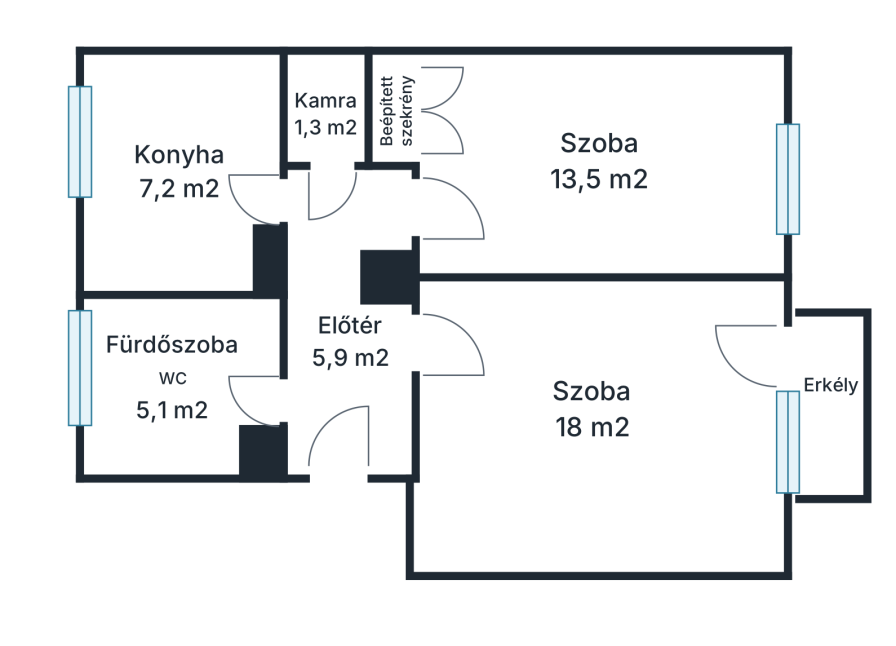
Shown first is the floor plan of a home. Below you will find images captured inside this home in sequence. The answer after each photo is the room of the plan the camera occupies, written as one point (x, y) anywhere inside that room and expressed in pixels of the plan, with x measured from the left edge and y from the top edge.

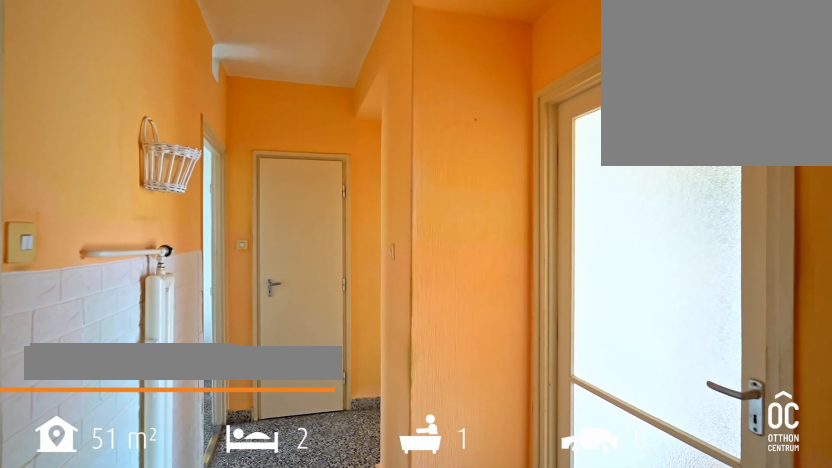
(347, 341)
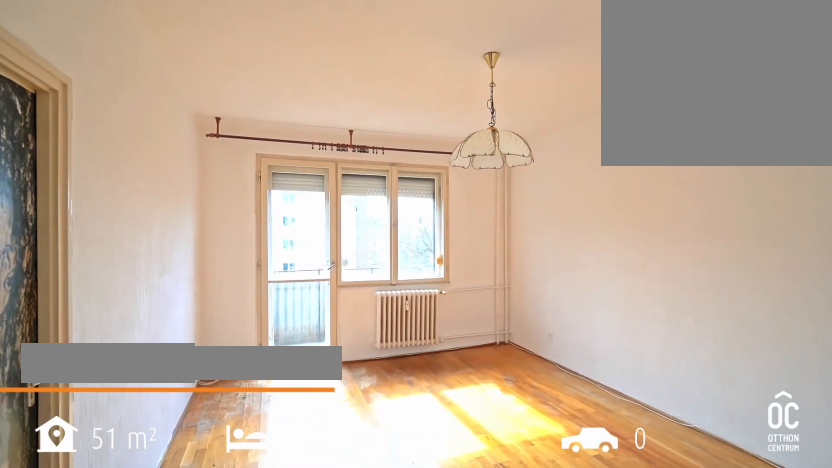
(594, 415)
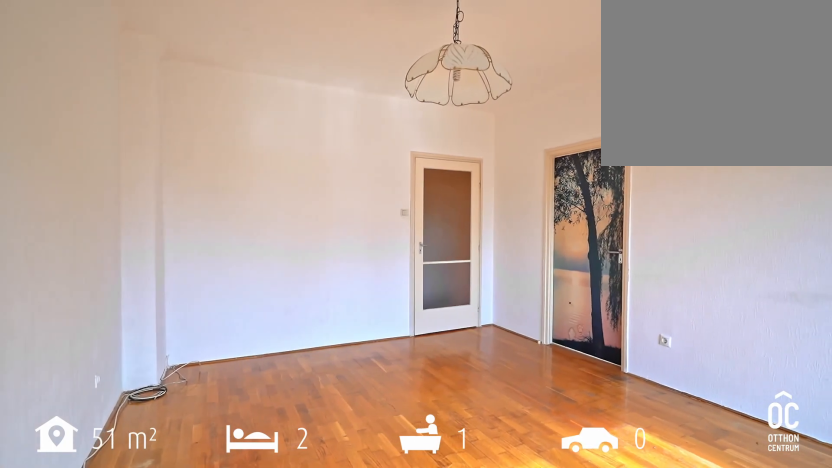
(594, 415)
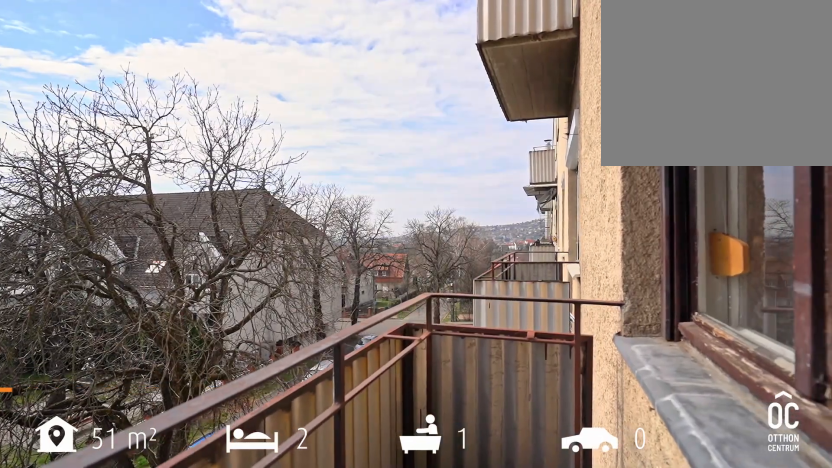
(828, 400)
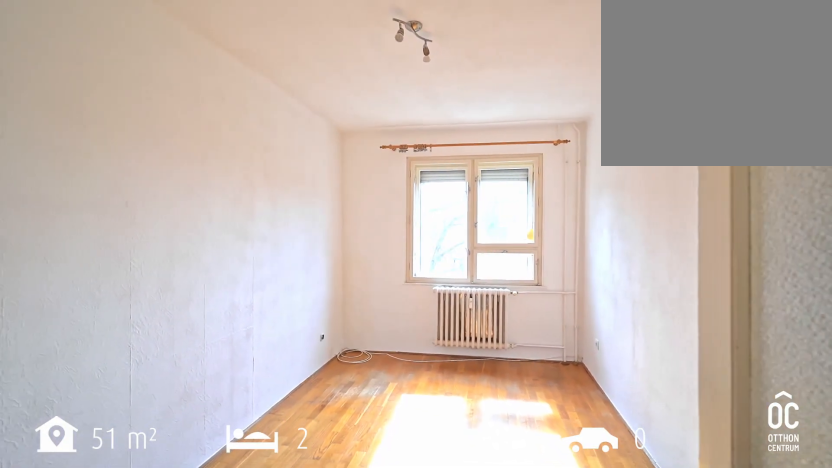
(599, 165)
